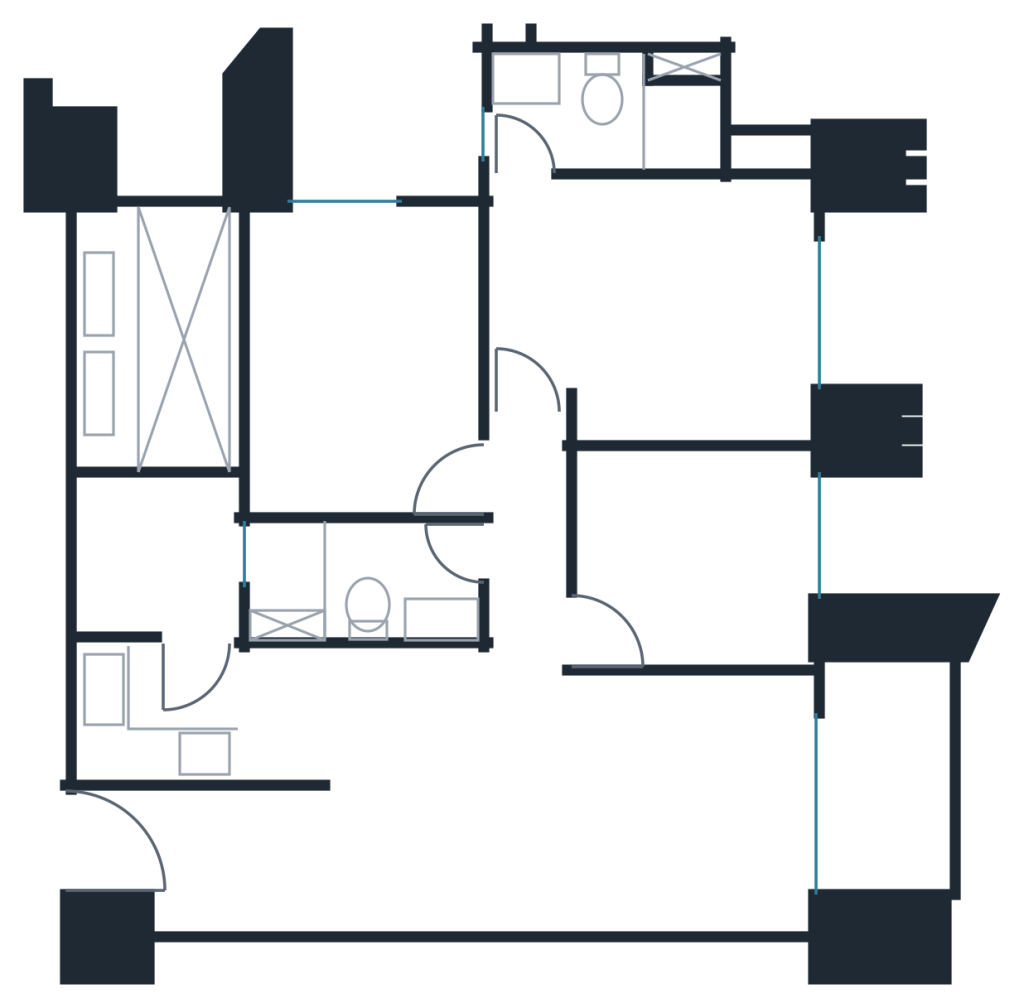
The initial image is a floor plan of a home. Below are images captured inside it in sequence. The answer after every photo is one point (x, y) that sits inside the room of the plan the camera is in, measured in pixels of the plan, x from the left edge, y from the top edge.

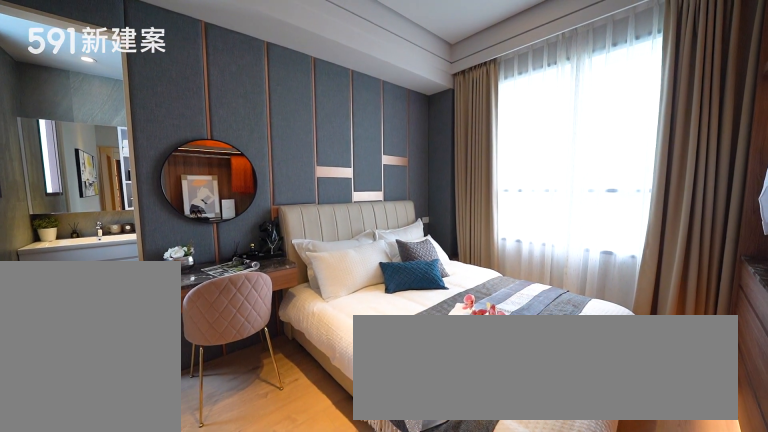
(659, 302)
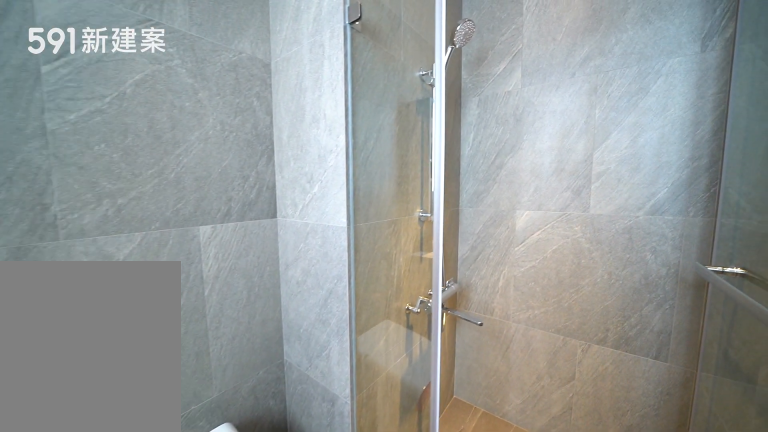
(605, 105)
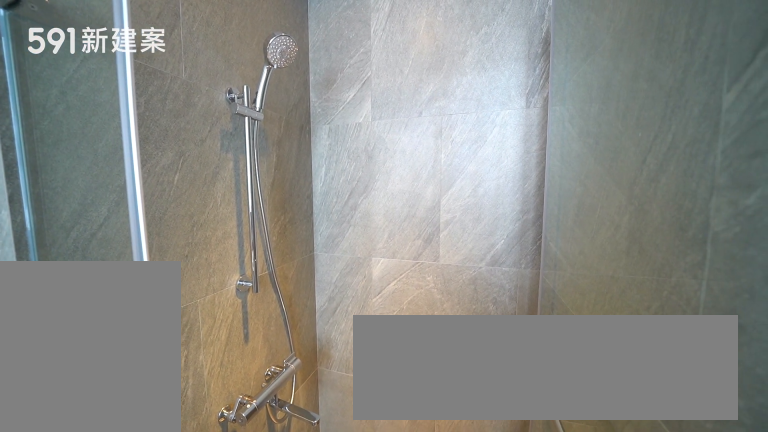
(605, 105)
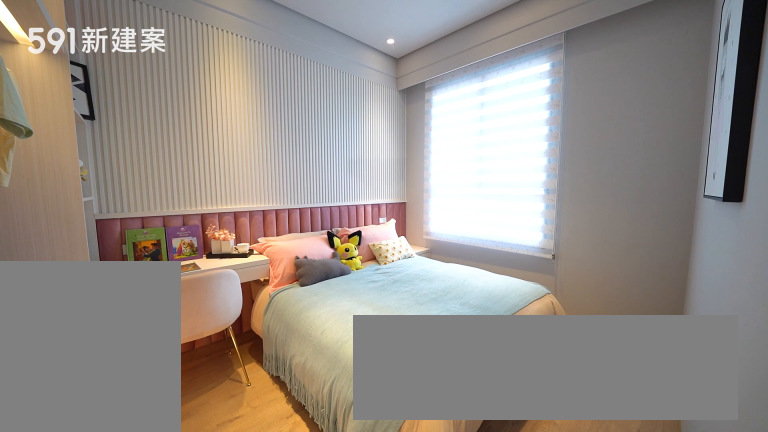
(362, 345)
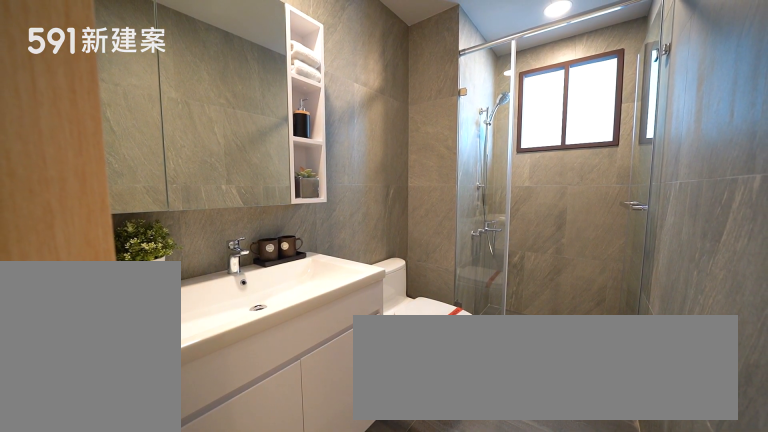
(357, 580)
